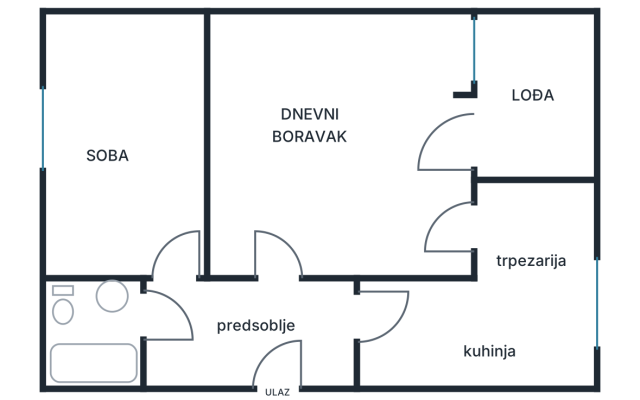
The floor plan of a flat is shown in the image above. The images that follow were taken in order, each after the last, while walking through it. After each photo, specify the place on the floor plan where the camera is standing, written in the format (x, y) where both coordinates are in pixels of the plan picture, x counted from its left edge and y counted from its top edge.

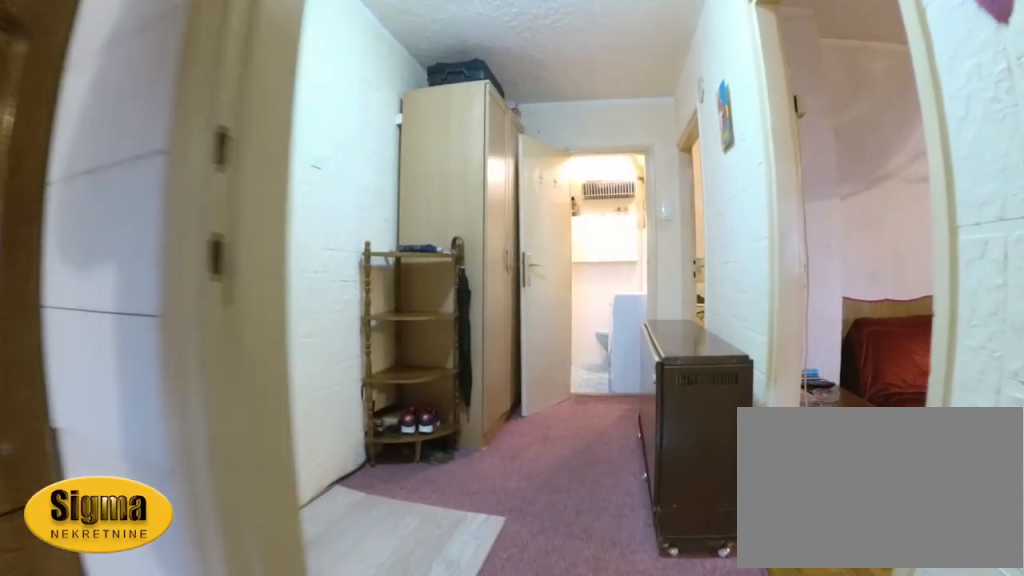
(384, 317)
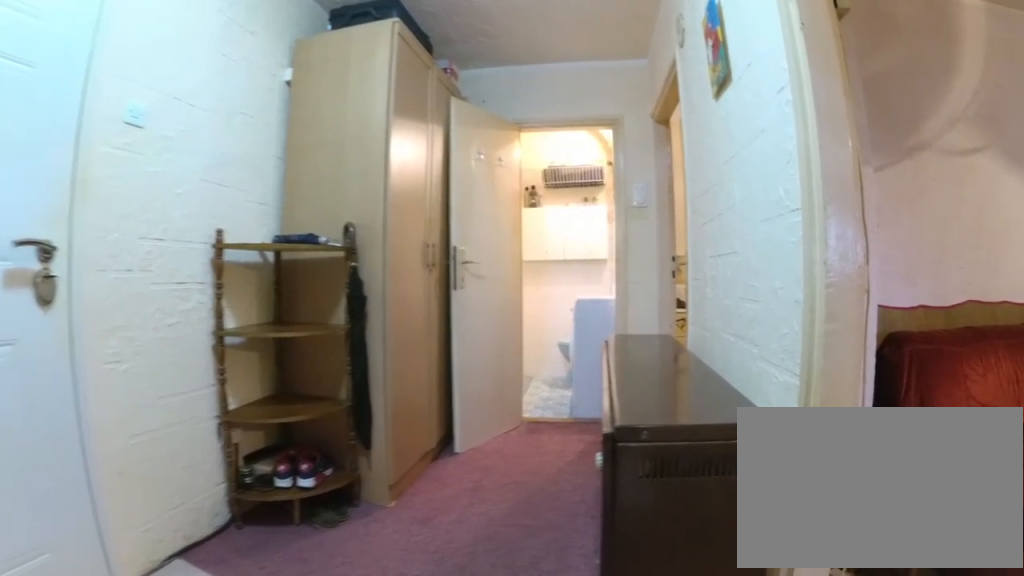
(330, 320)
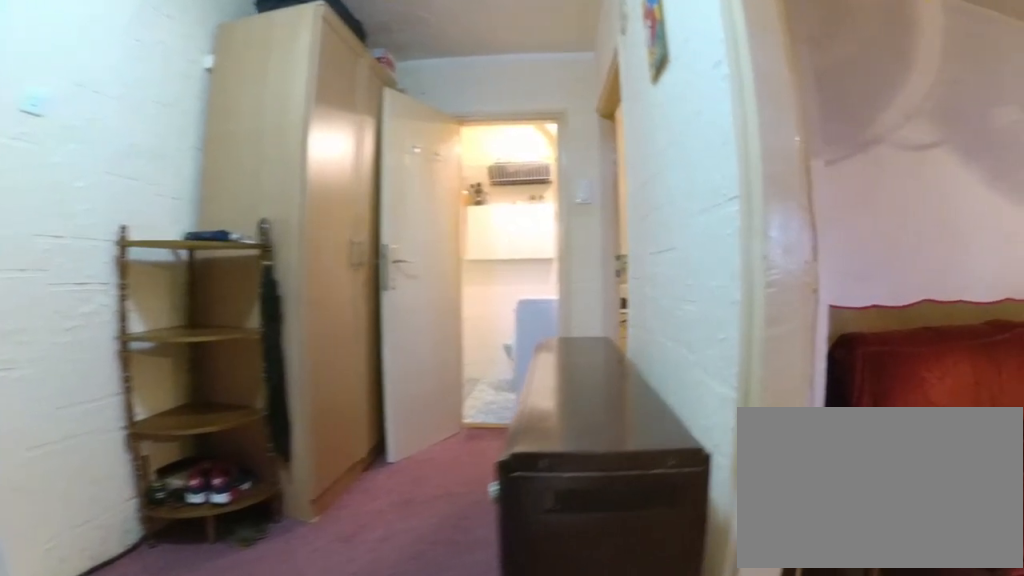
(323, 317)
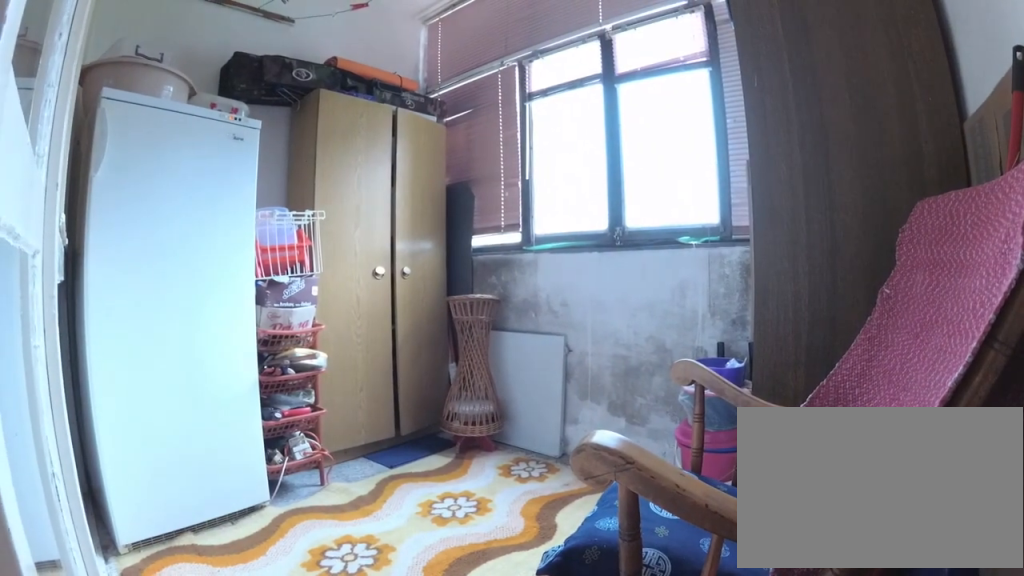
(472, 143)
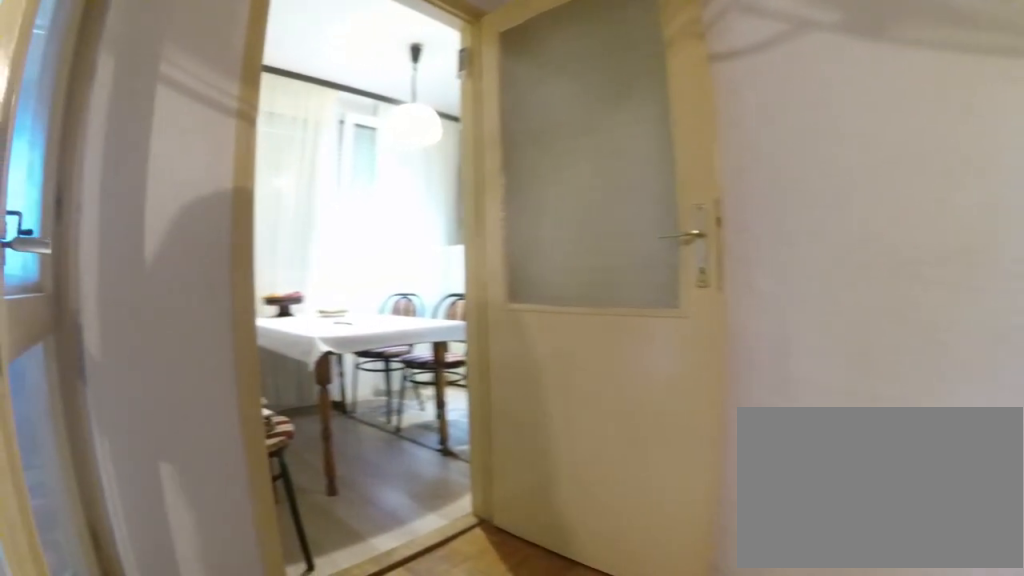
(397, 170)
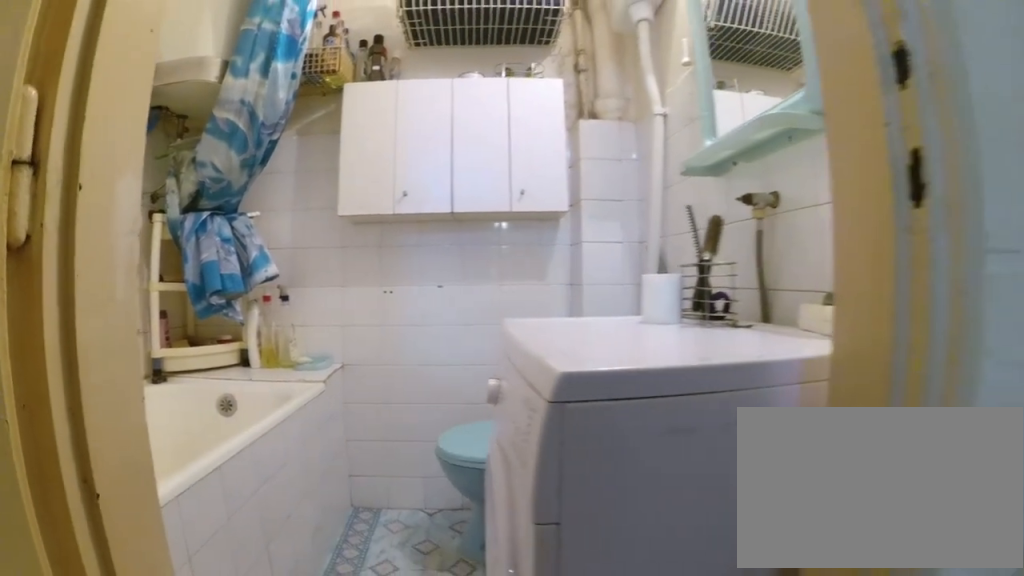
(162, 330)
